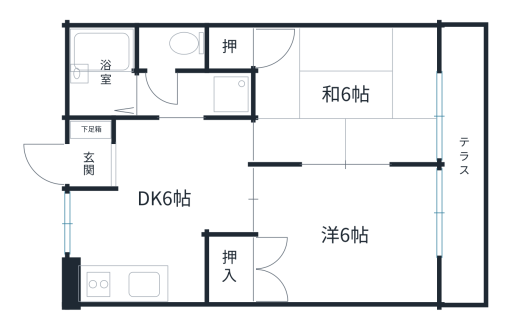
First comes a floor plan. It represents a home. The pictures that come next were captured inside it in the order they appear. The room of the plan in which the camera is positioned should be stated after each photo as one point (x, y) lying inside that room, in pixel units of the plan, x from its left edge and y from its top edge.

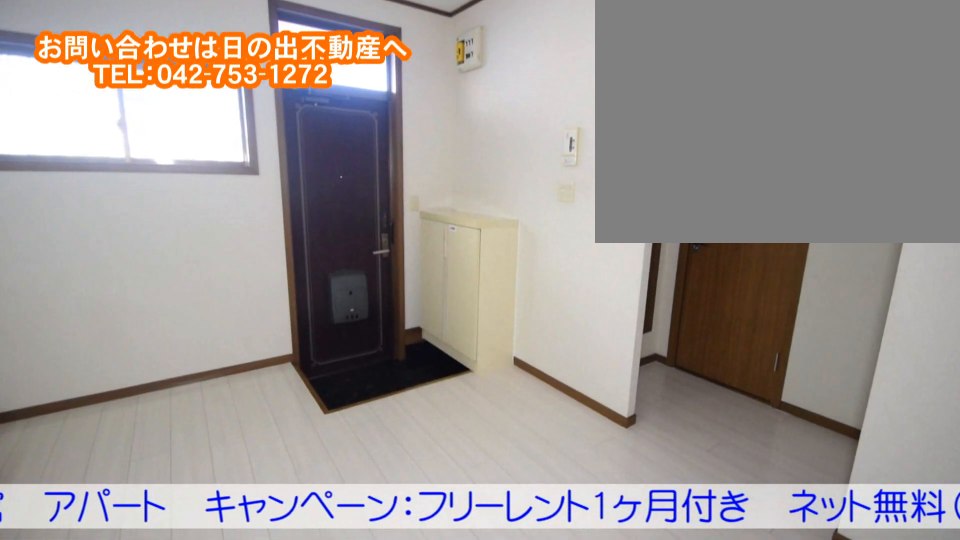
(168, 220)
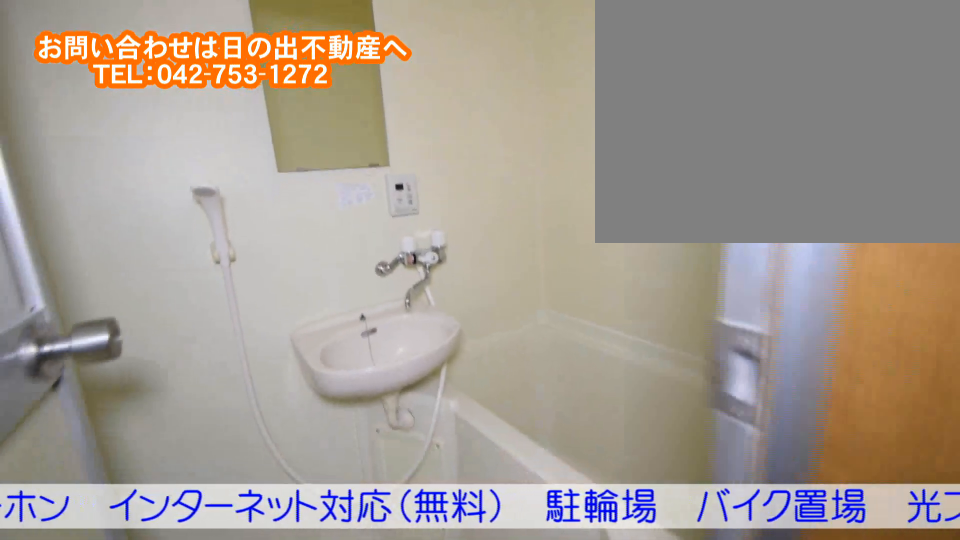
(104, 84)
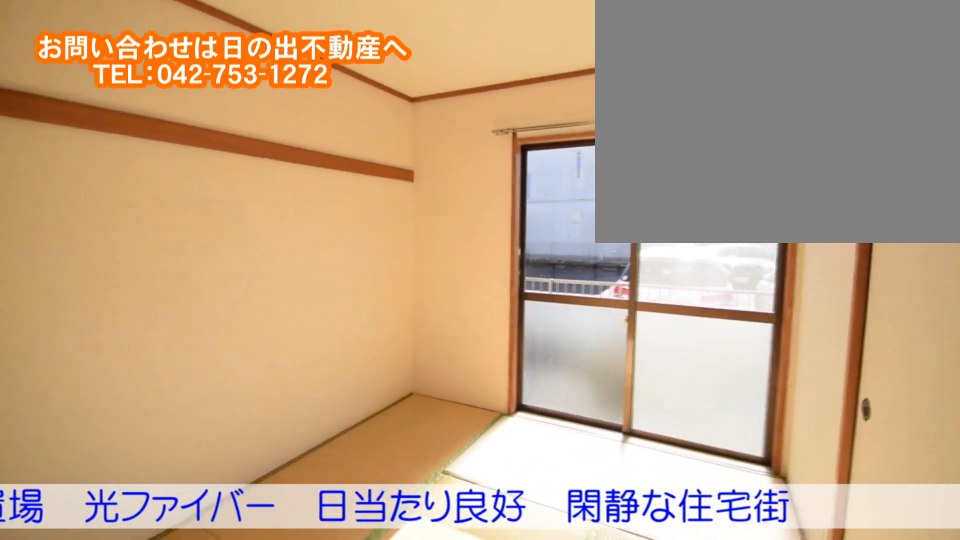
(389, 94)
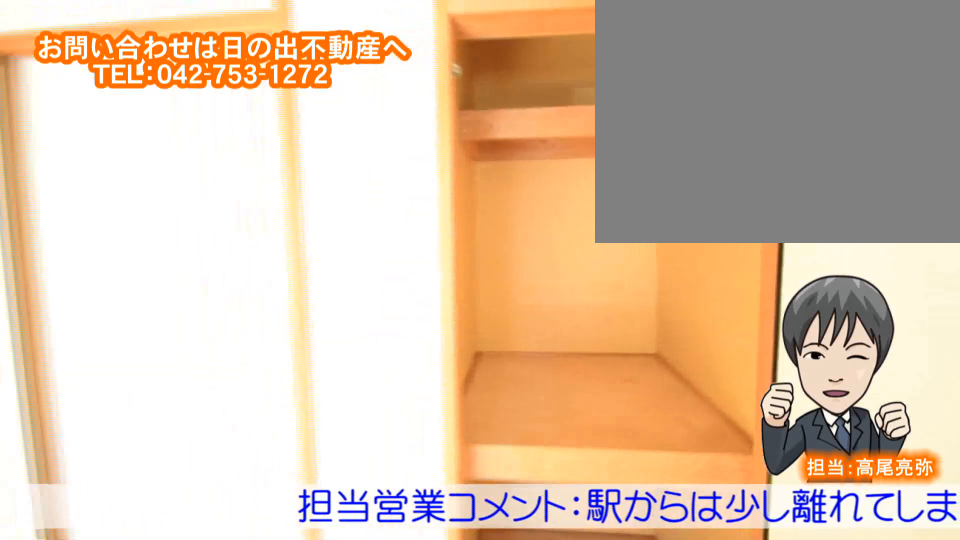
(390, 93)
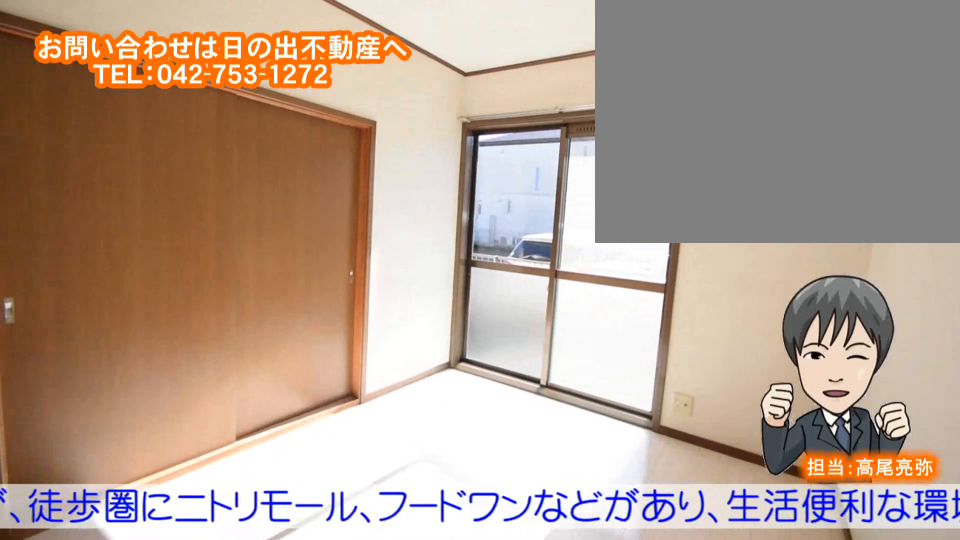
(394, 228)
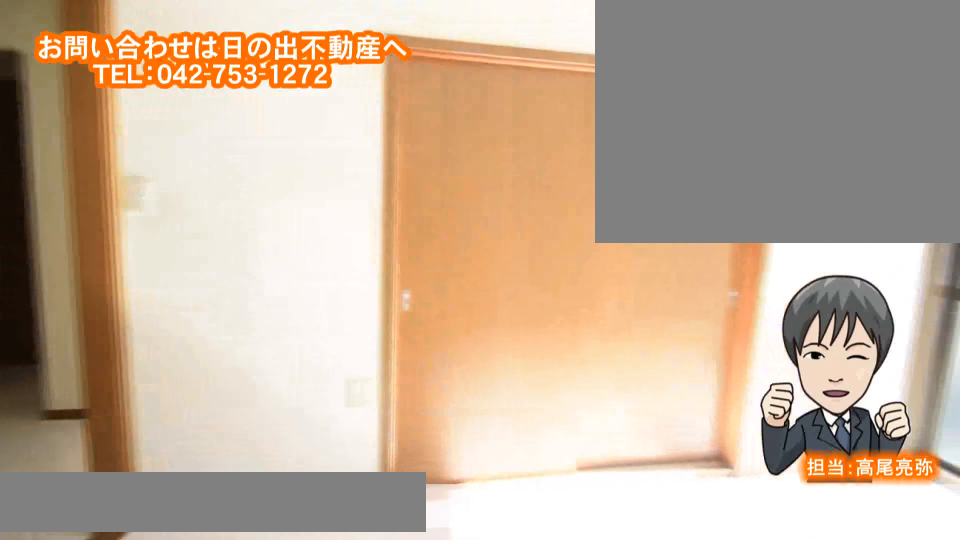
(394, 229)
